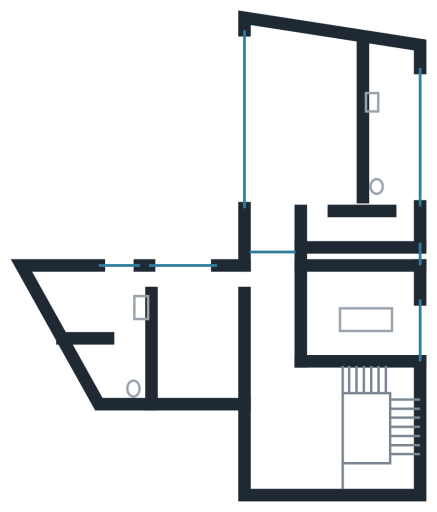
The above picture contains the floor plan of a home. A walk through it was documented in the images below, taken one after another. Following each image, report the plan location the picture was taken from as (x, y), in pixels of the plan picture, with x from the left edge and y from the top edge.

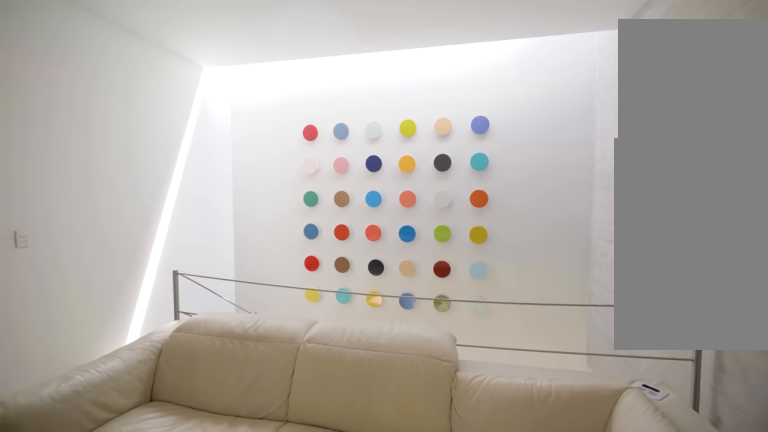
(283, 432)
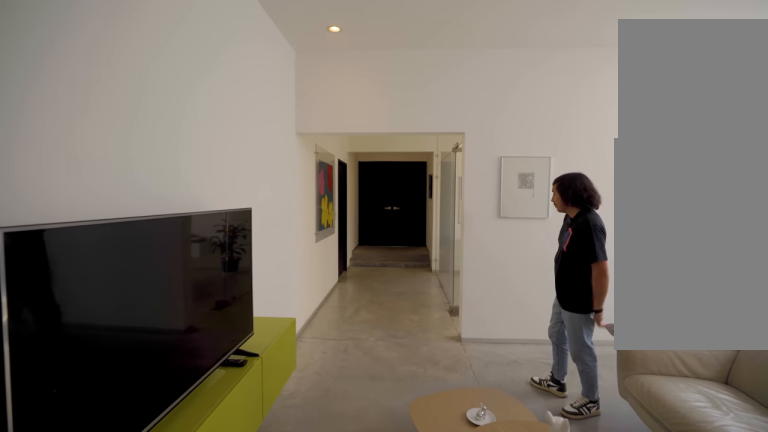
(284, 432)
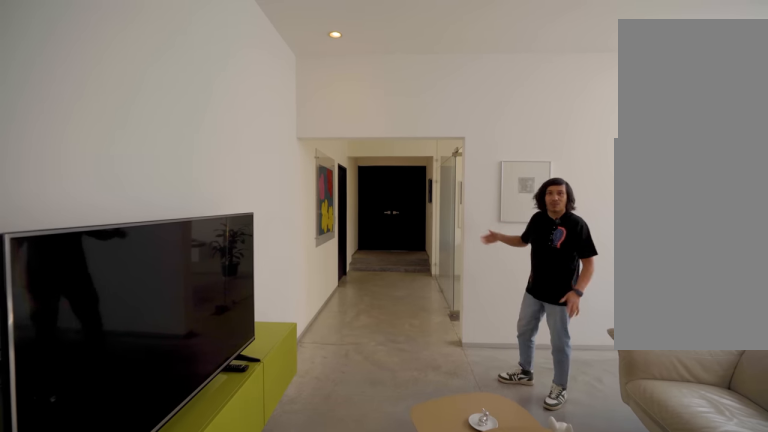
(284, 432)
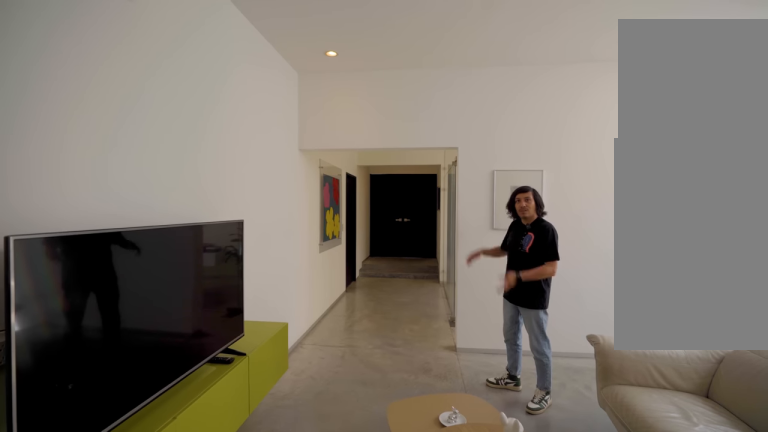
(284, 432)
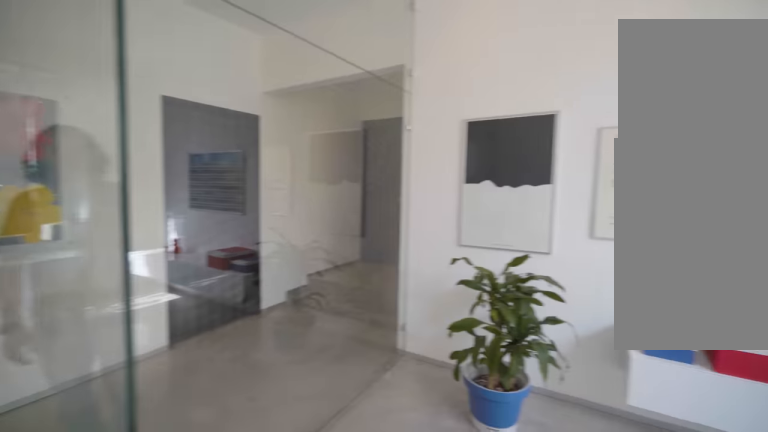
(400, 302)
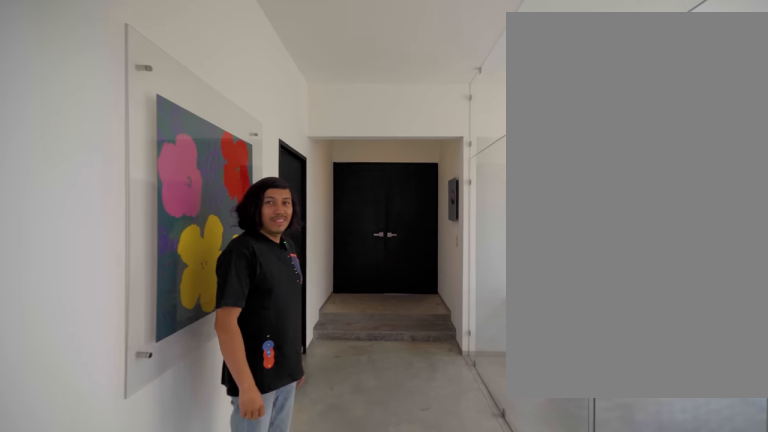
(290, 344)
